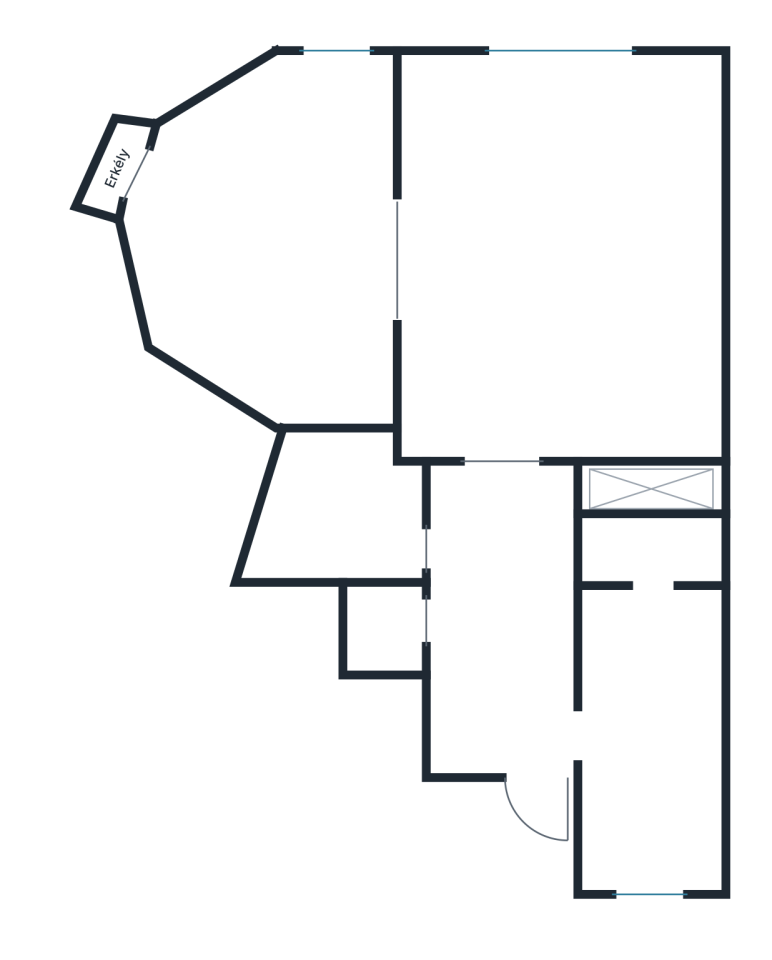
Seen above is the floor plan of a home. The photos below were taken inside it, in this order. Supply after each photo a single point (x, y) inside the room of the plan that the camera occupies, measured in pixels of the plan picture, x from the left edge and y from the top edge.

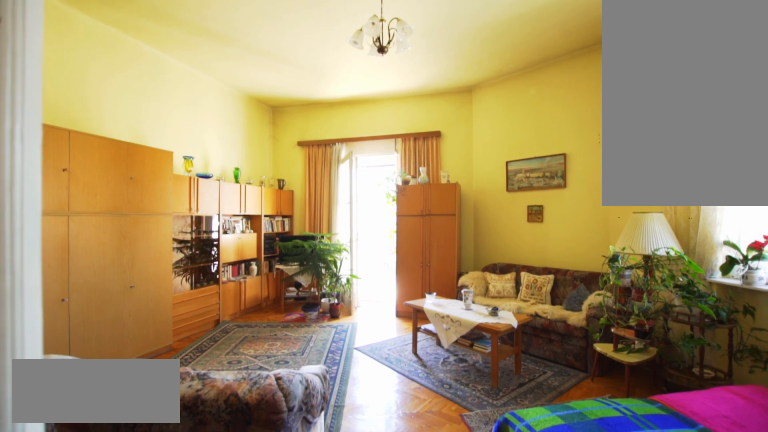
(264, 249)
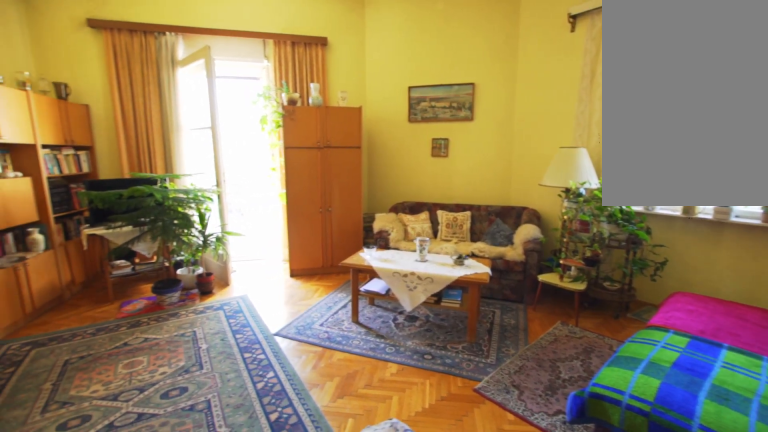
(264, 249)
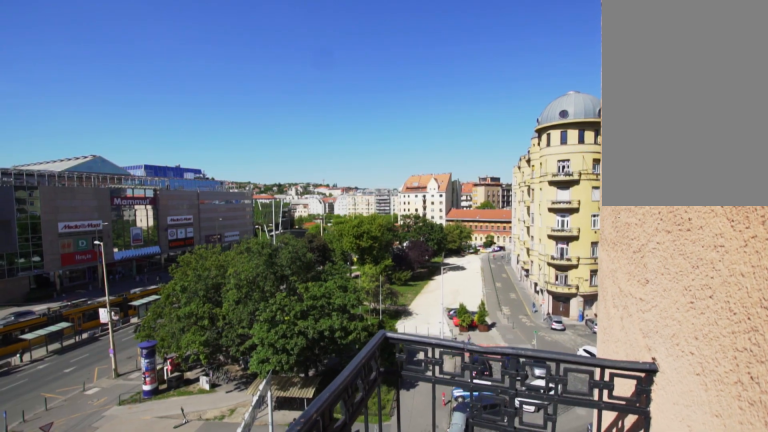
(112, 170)
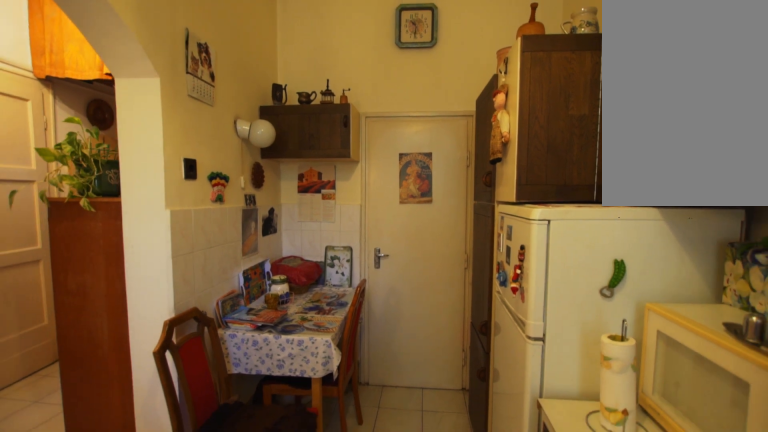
(652, 741)
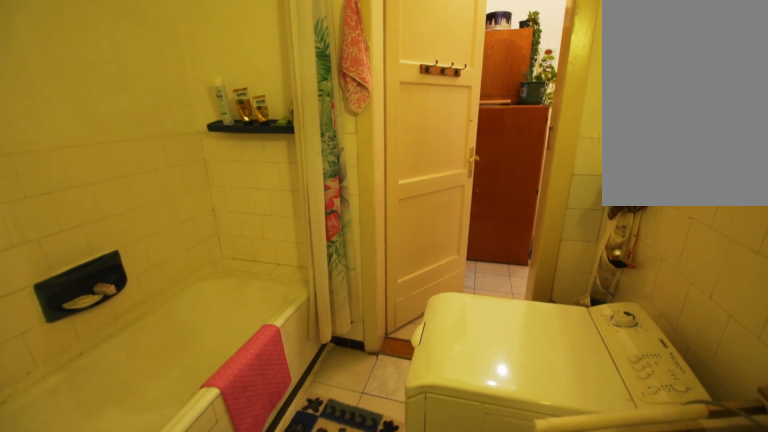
(358, 521)
